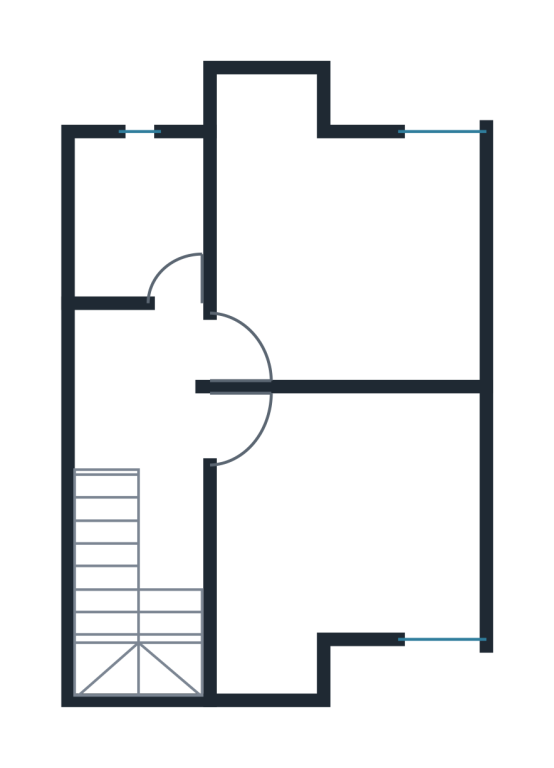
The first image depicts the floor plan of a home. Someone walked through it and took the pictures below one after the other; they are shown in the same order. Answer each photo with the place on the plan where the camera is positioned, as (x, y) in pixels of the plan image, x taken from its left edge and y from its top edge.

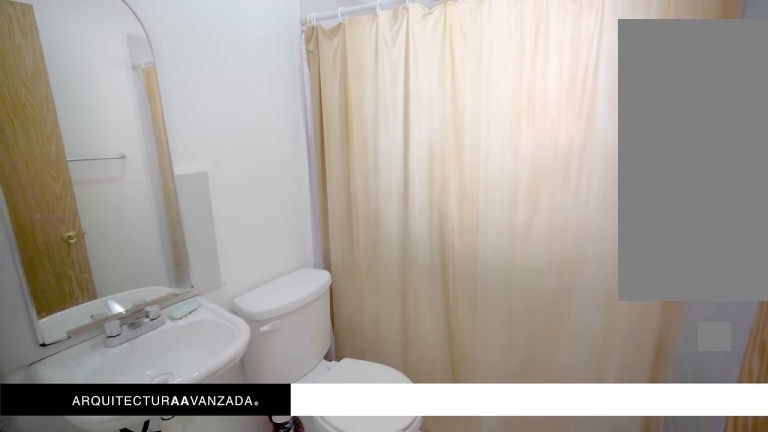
(175, 273)
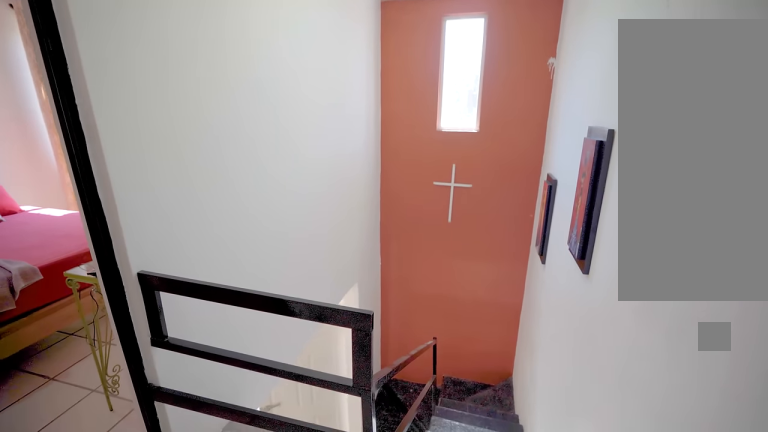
(174, 346)
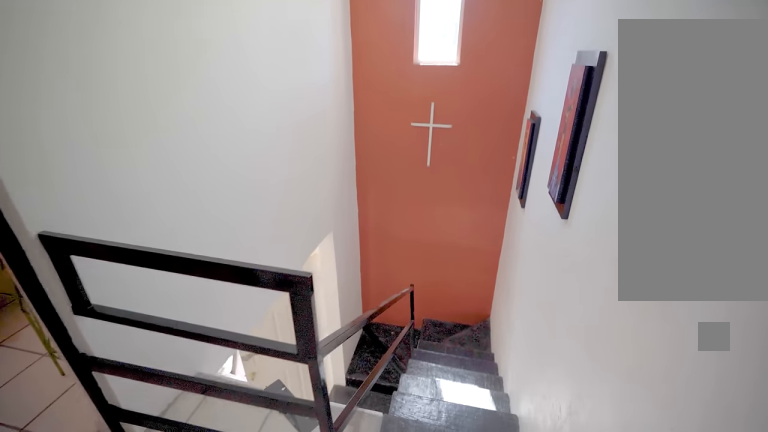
(174, 346)
